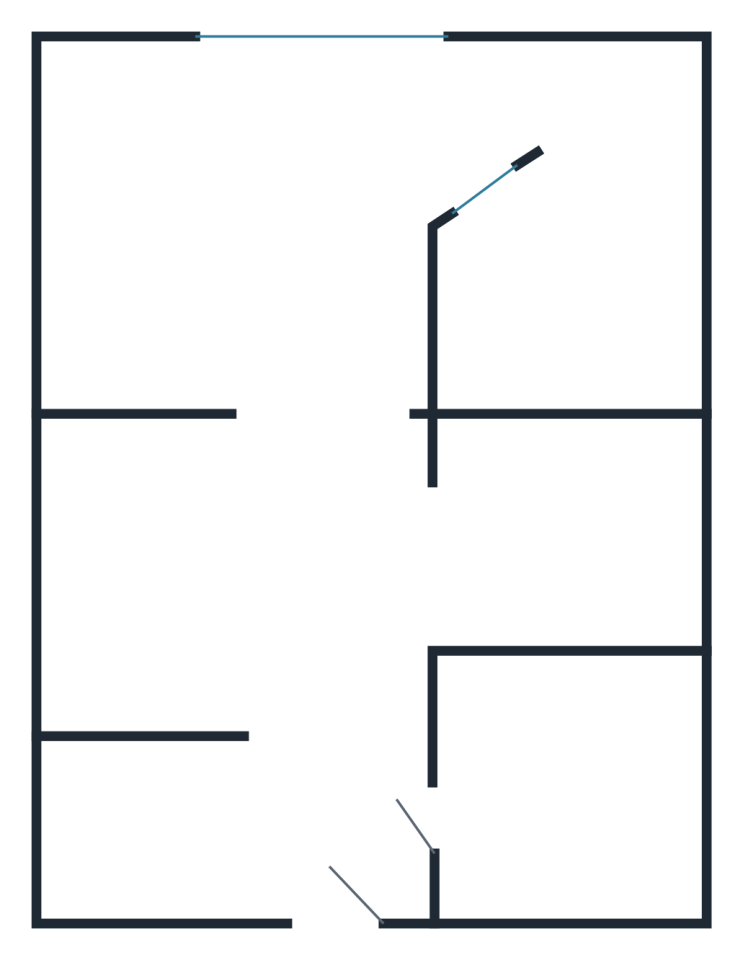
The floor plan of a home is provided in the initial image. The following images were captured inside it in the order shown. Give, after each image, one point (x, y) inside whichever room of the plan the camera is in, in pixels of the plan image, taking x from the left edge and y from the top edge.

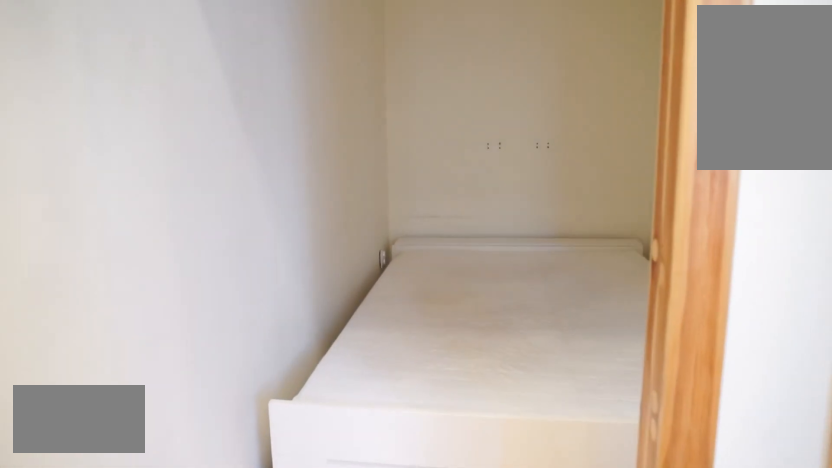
(588, 285)
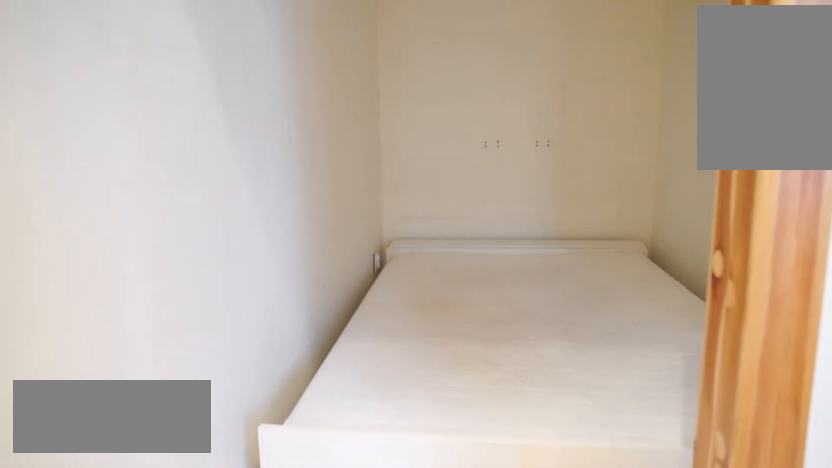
(589, 285)
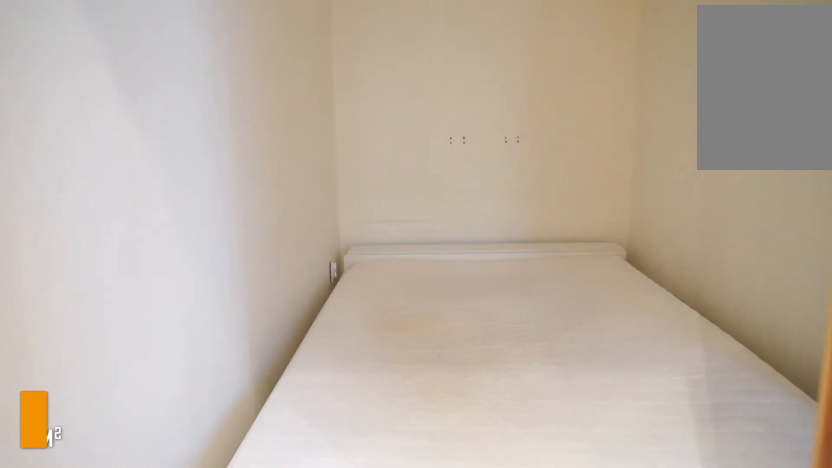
(589, 286)
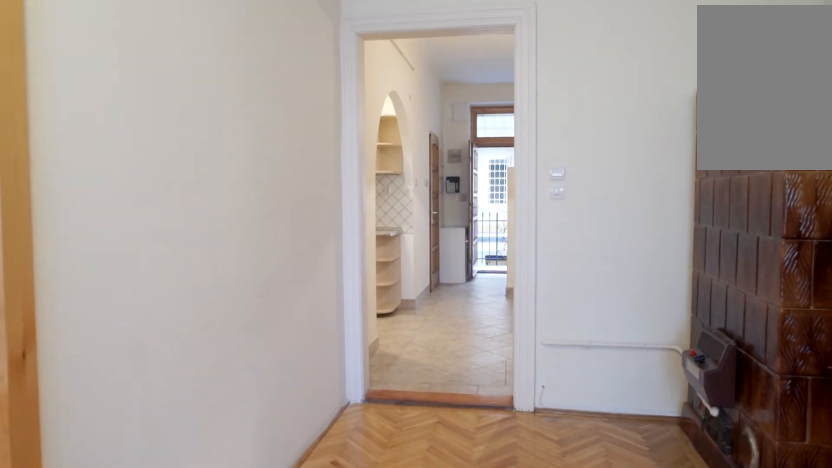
(341, 241)
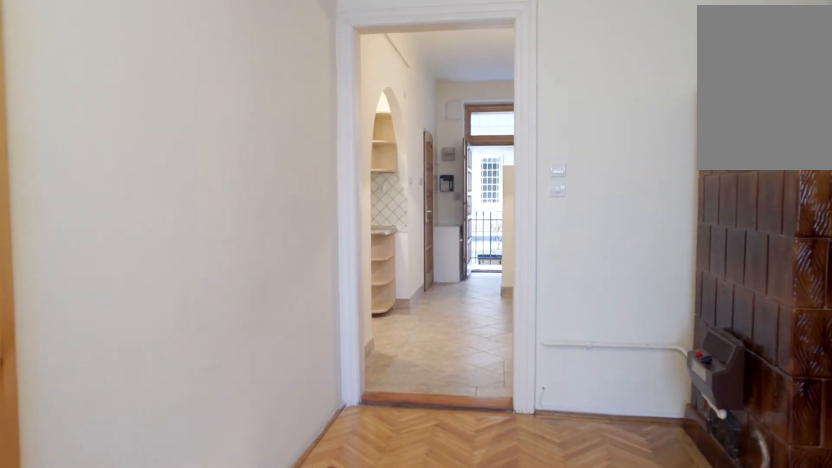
(342, 273)
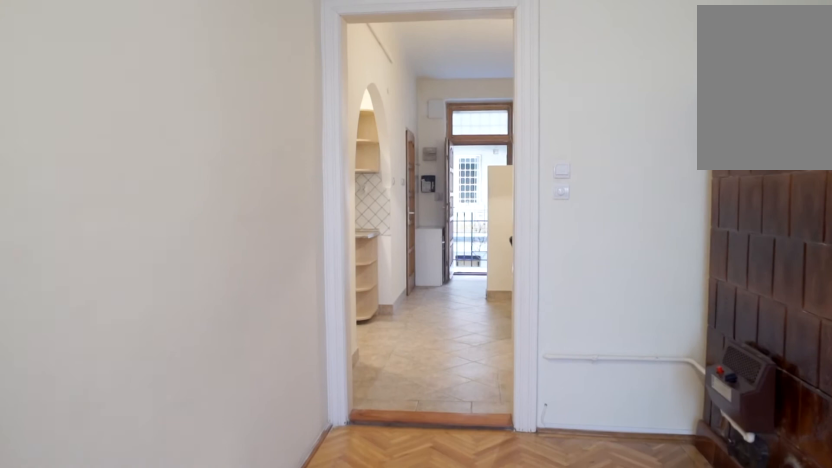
(343, 314)
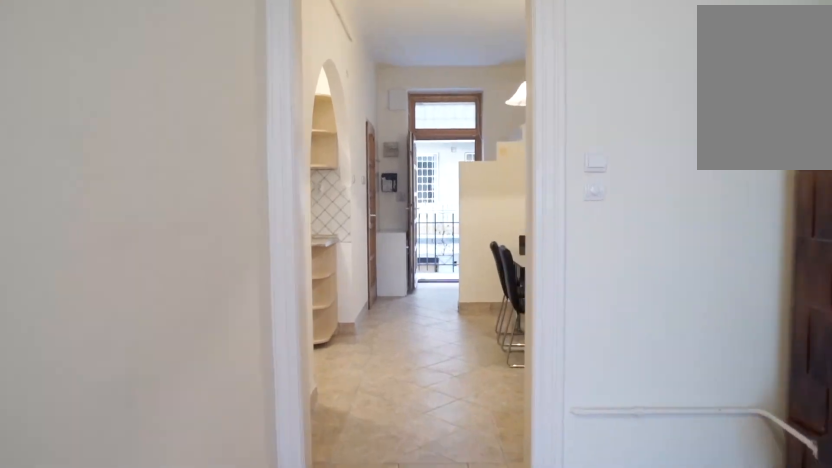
(343, 359)
